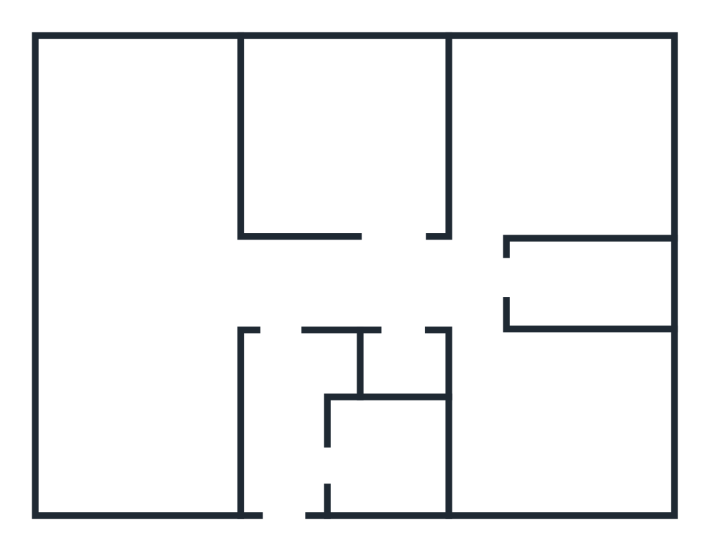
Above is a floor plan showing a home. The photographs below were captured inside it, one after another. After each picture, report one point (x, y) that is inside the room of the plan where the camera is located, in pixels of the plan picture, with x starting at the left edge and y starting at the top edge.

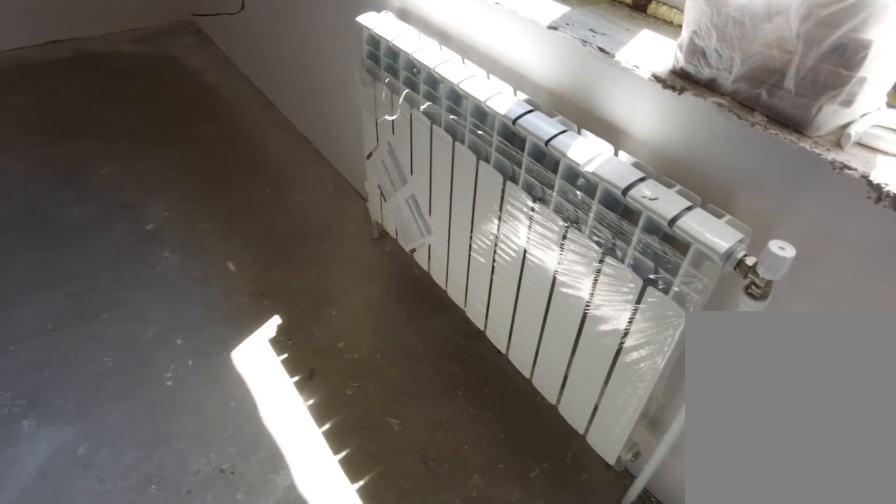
(513, 445)
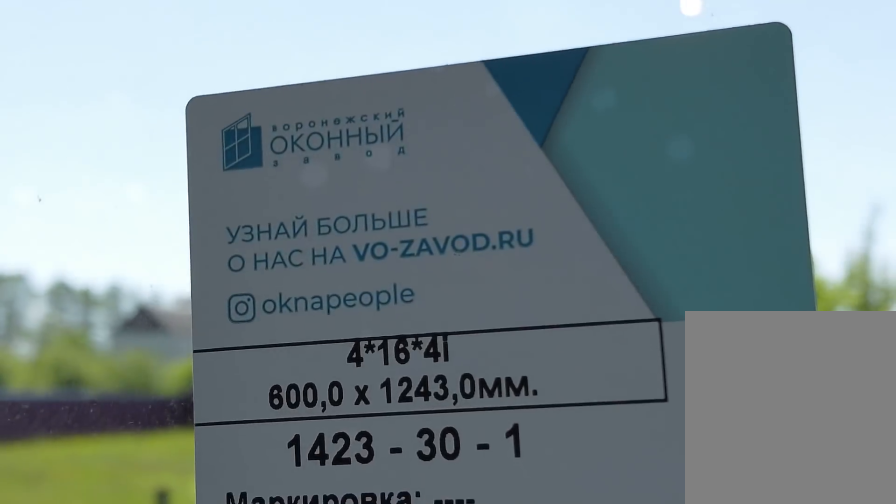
(513, 445)
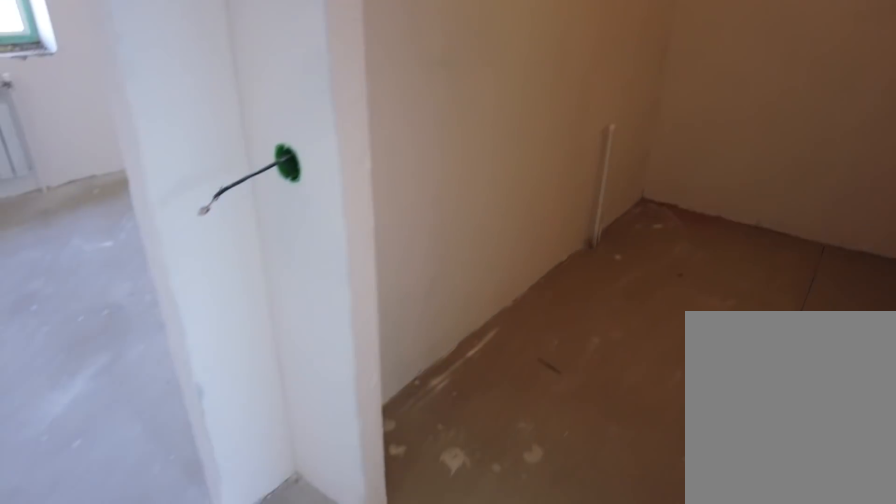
(477, 290)
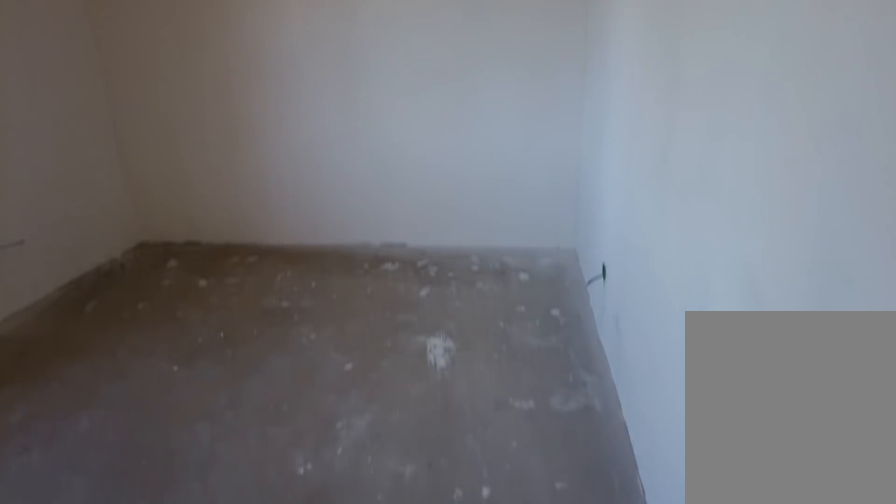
(494, 195)
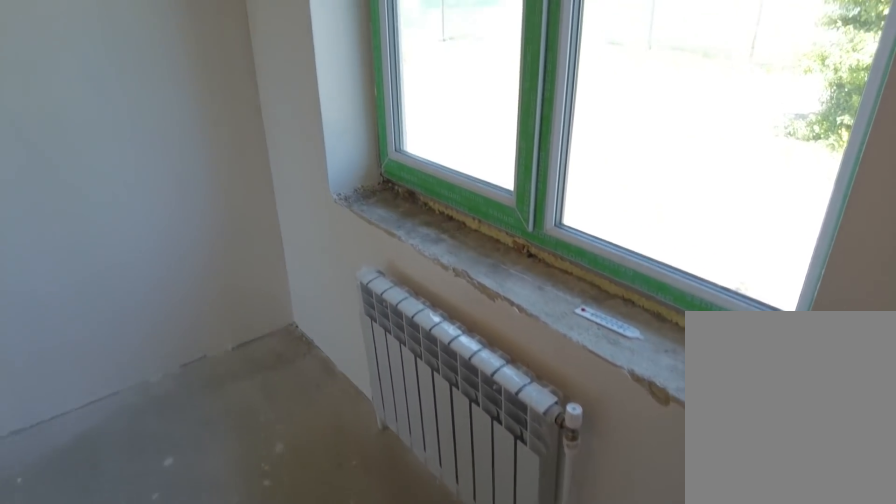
(494, 195)
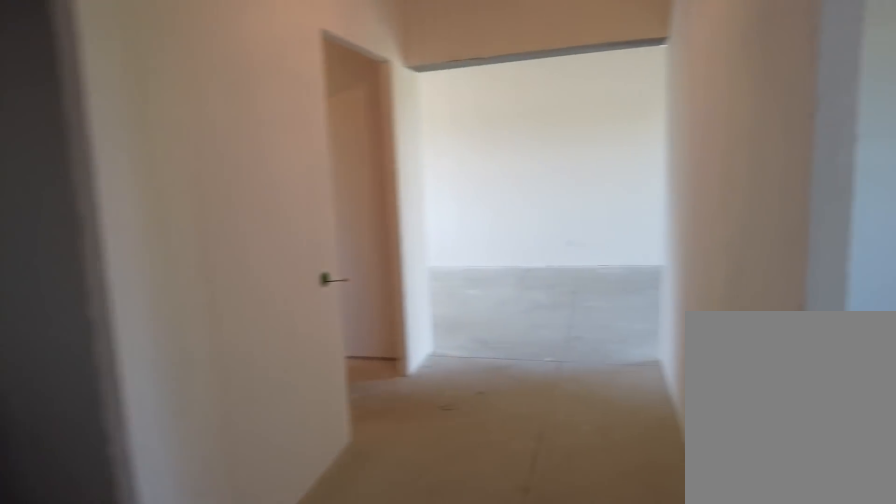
(468, 280)
